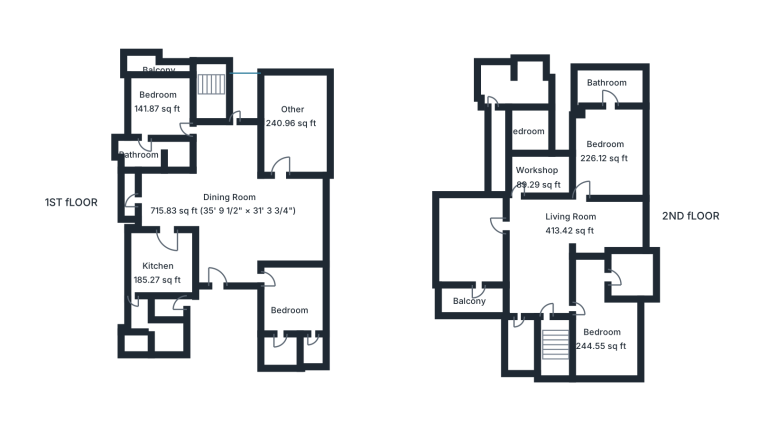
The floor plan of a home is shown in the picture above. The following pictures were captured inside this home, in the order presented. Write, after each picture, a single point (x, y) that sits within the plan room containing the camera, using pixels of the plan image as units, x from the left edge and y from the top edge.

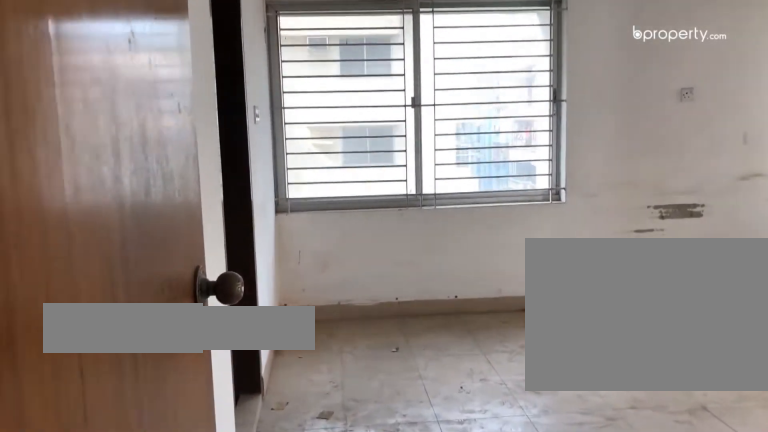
(159, 106)
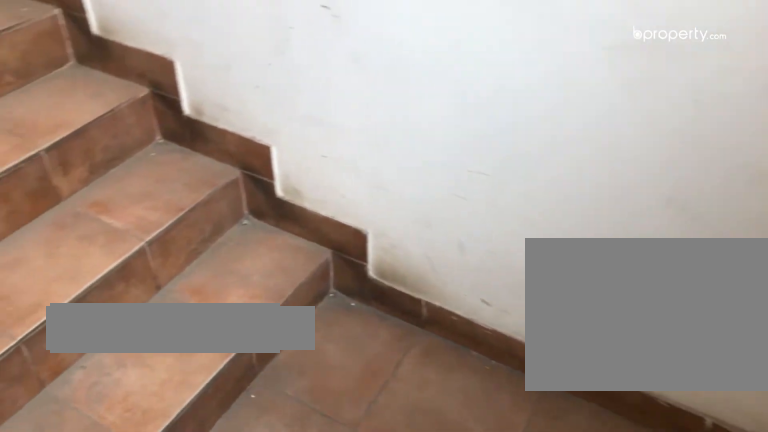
(551, 357)
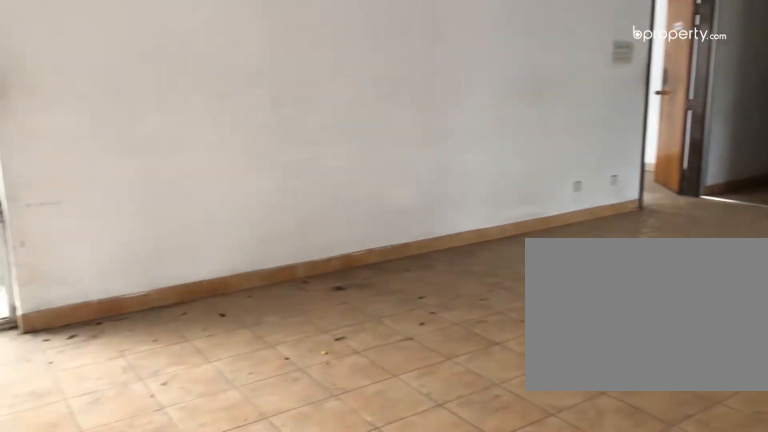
(543, 264)
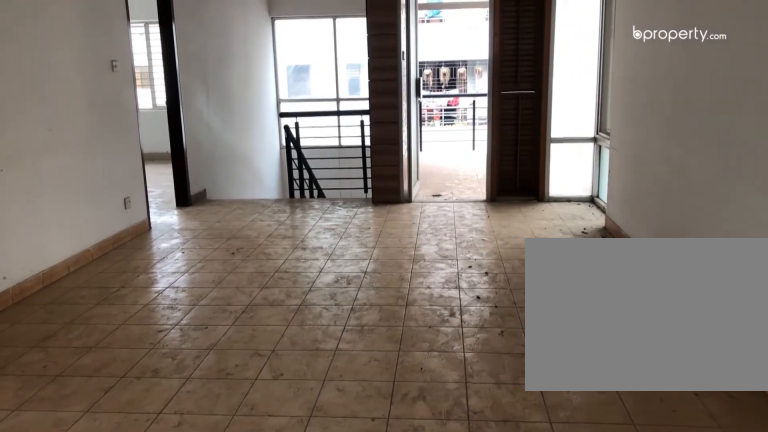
(543, 264)
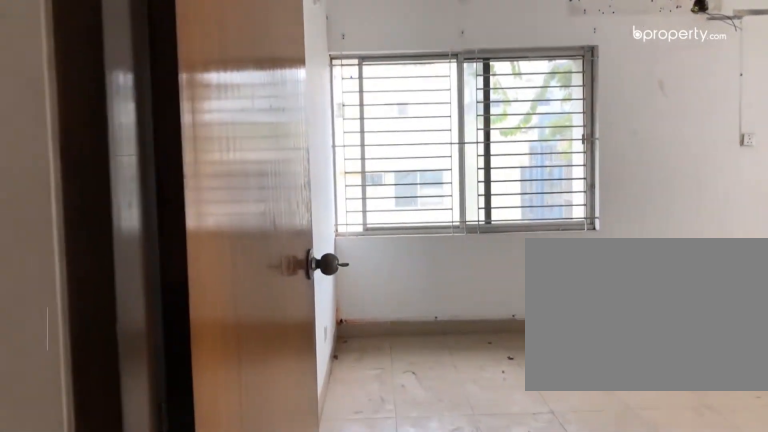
(610, 335)
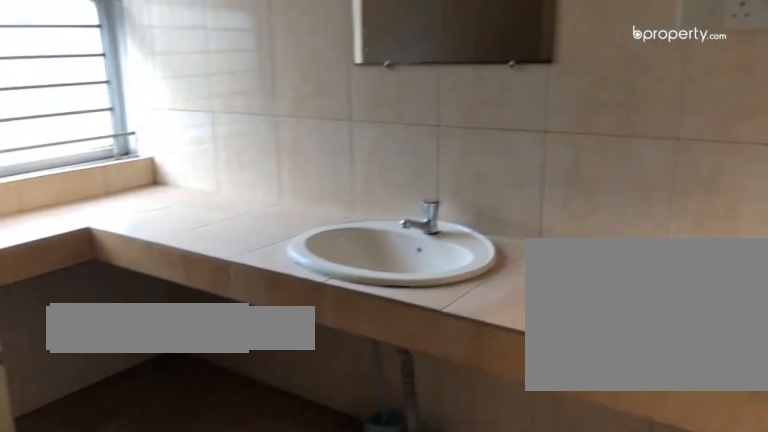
(633, 281)
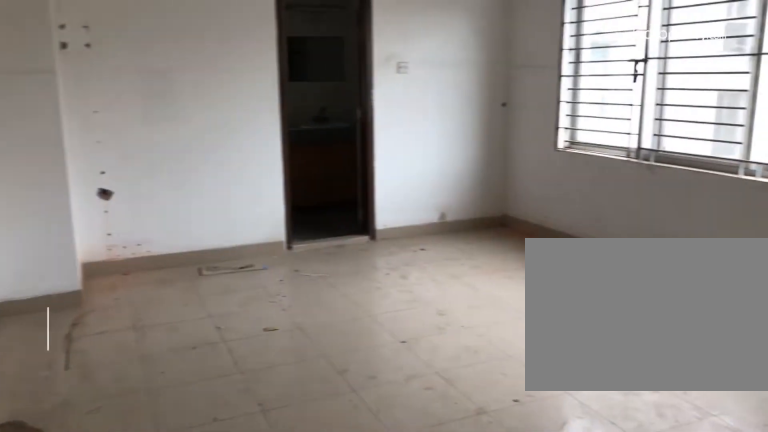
(600, 170)
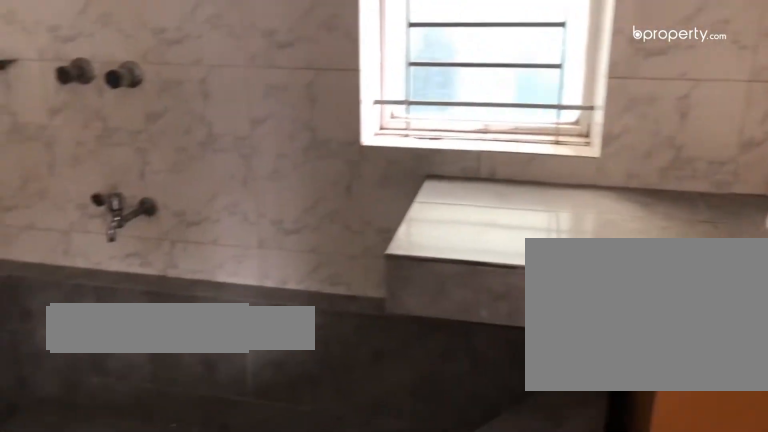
(615, 94)
